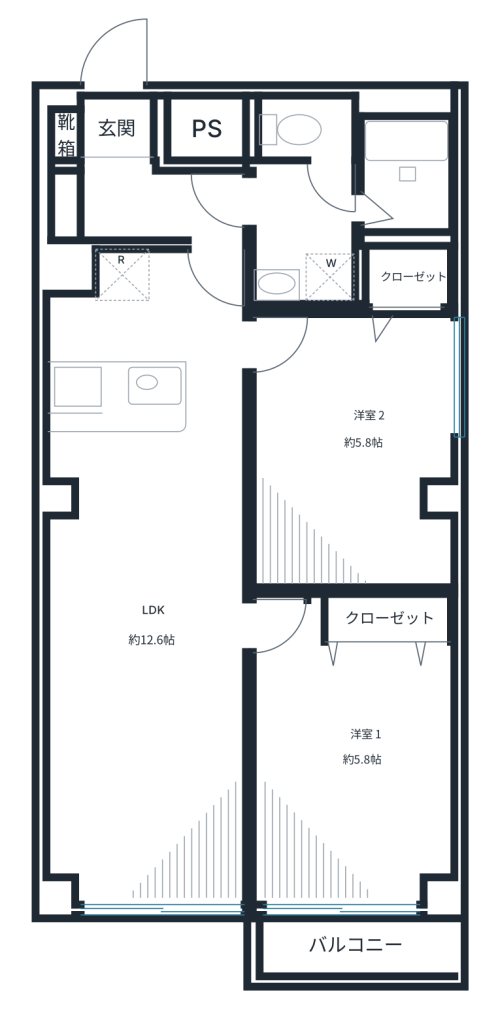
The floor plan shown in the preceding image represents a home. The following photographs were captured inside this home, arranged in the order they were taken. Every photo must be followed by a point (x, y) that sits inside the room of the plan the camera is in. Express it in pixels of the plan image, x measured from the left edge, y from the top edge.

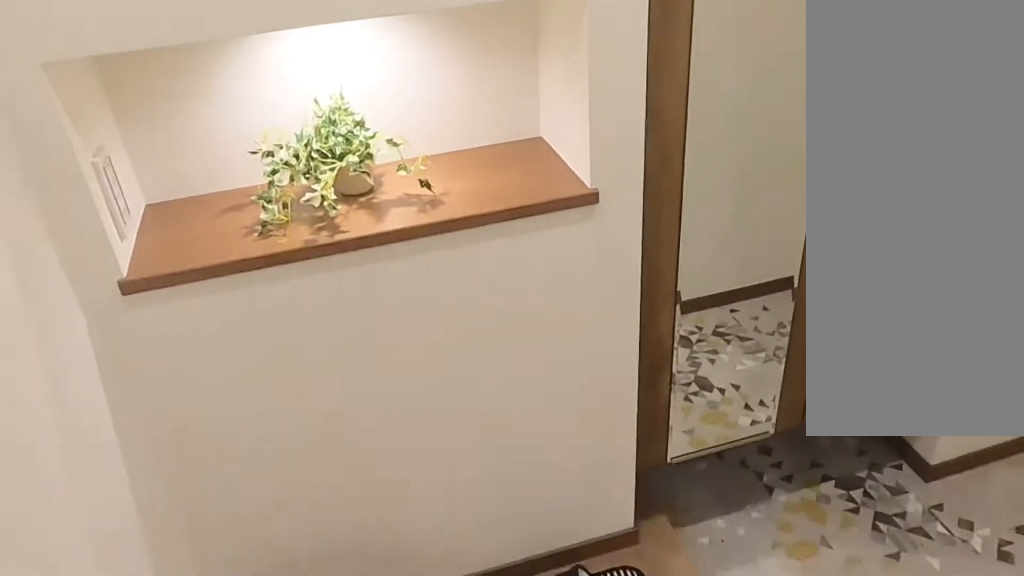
(130, 179)
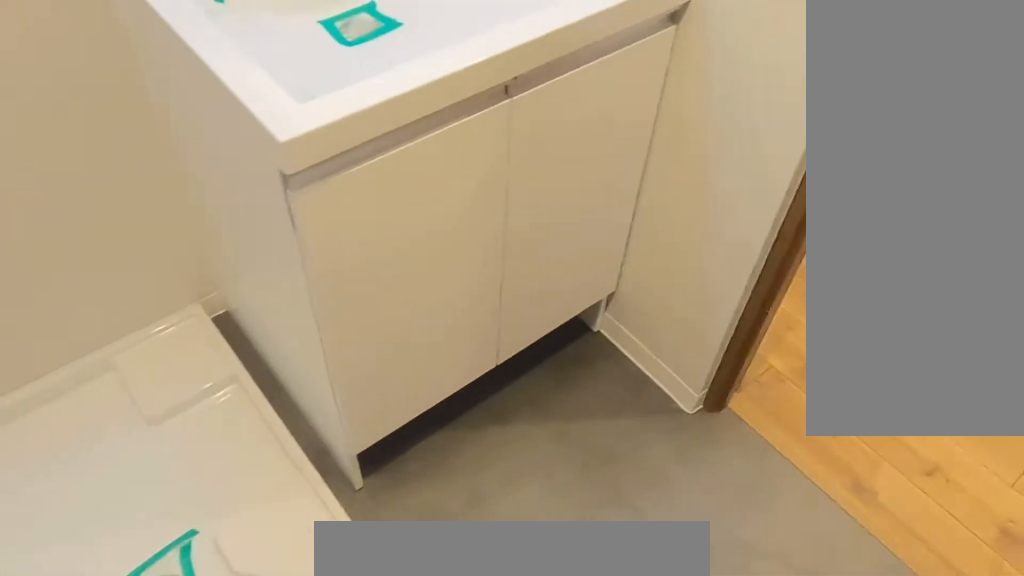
(340, 221)
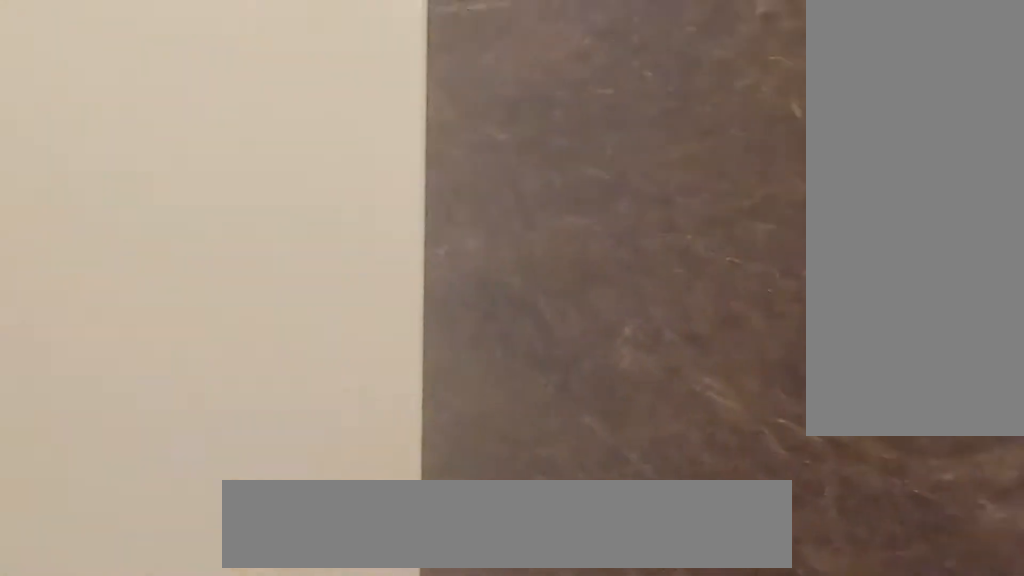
(341, 221)
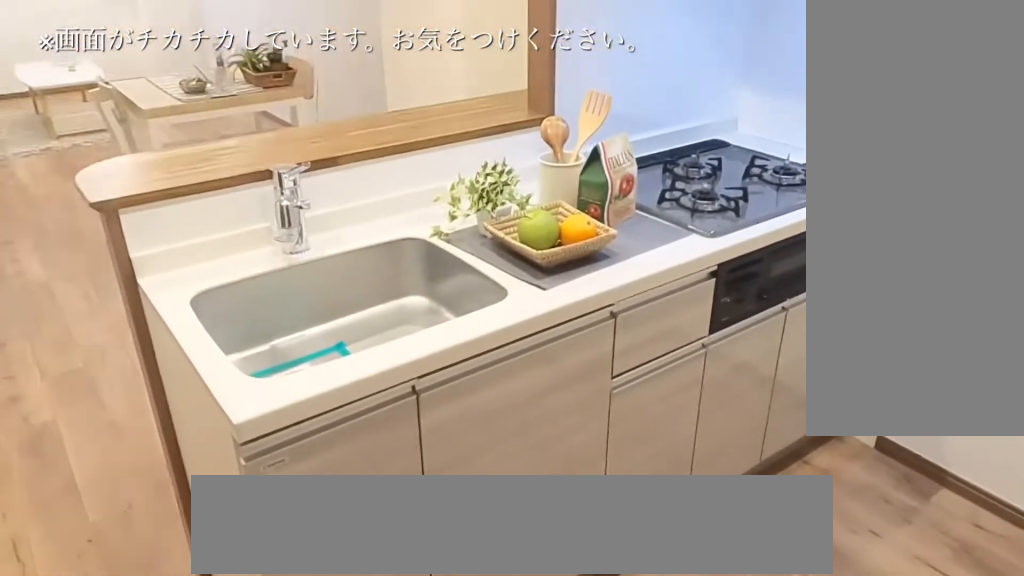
(126, 313)
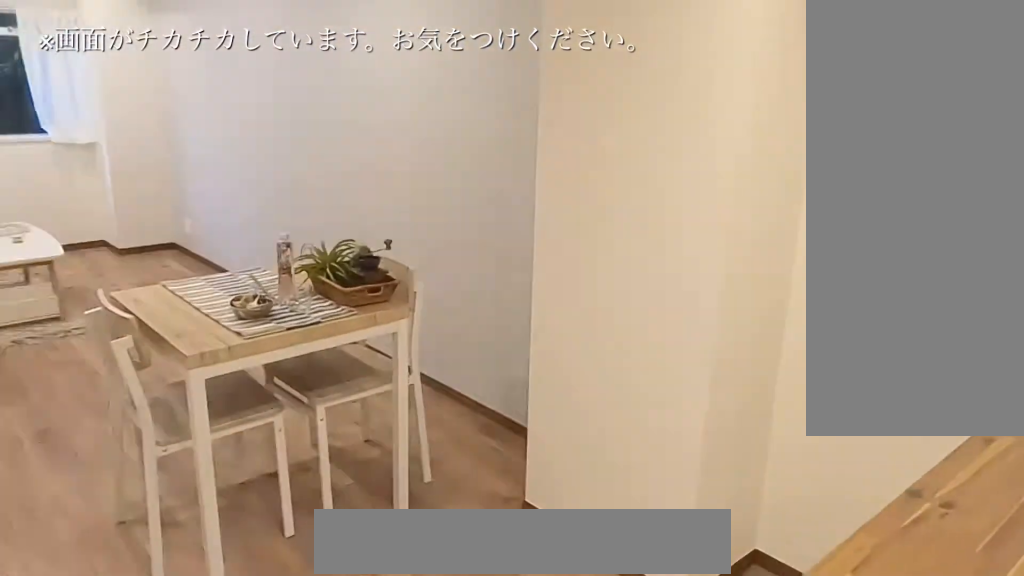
(154, 640)
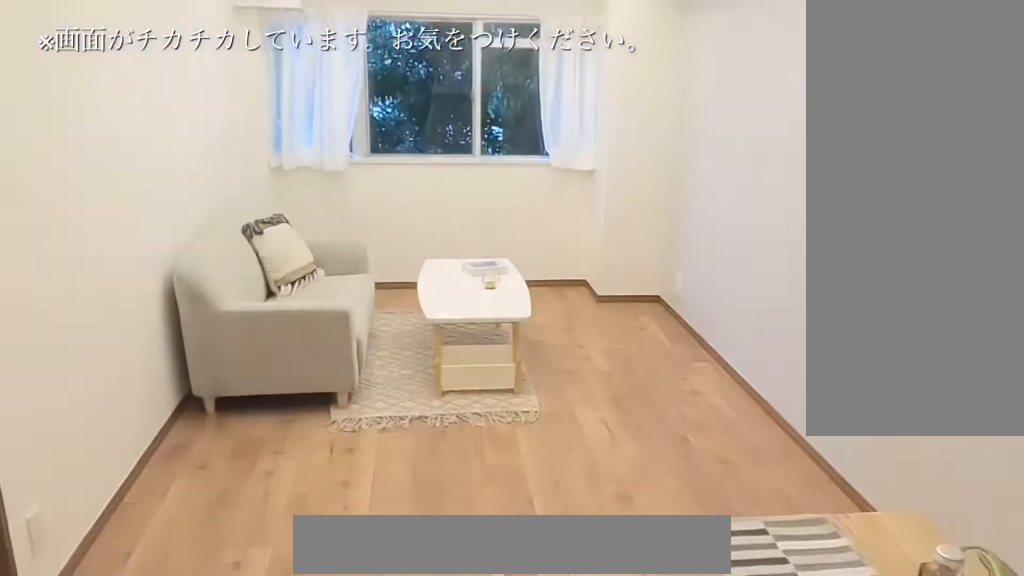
(154, 640)
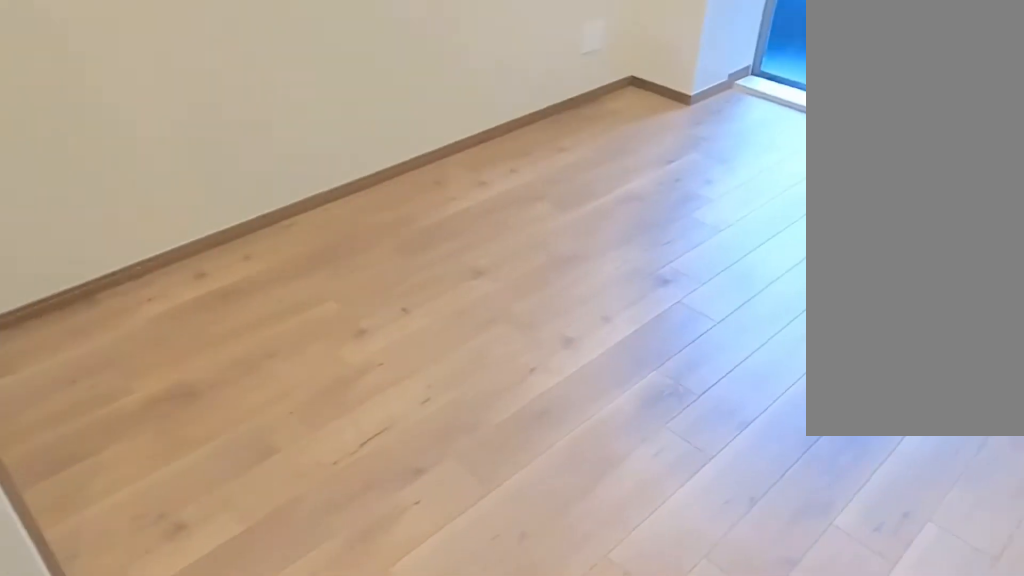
(383, 784)
